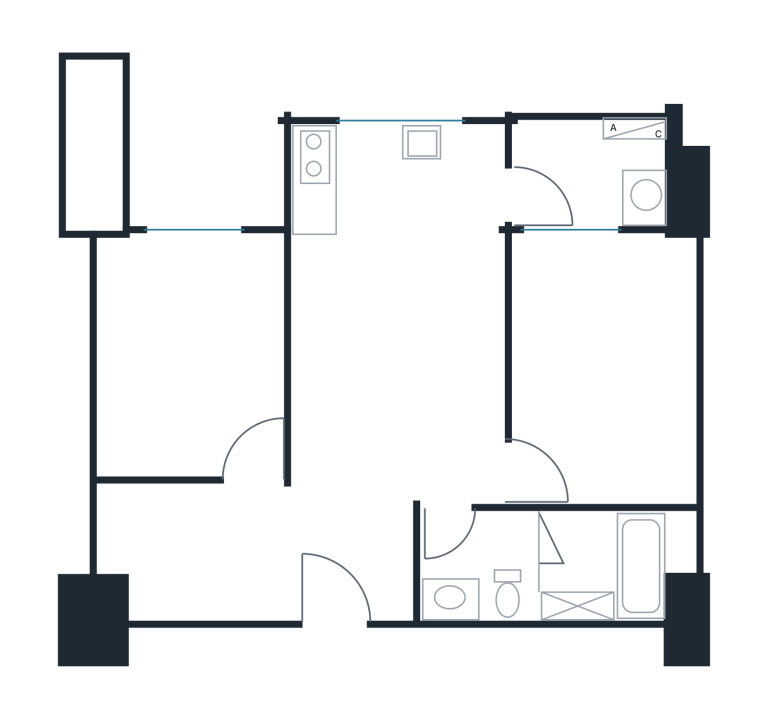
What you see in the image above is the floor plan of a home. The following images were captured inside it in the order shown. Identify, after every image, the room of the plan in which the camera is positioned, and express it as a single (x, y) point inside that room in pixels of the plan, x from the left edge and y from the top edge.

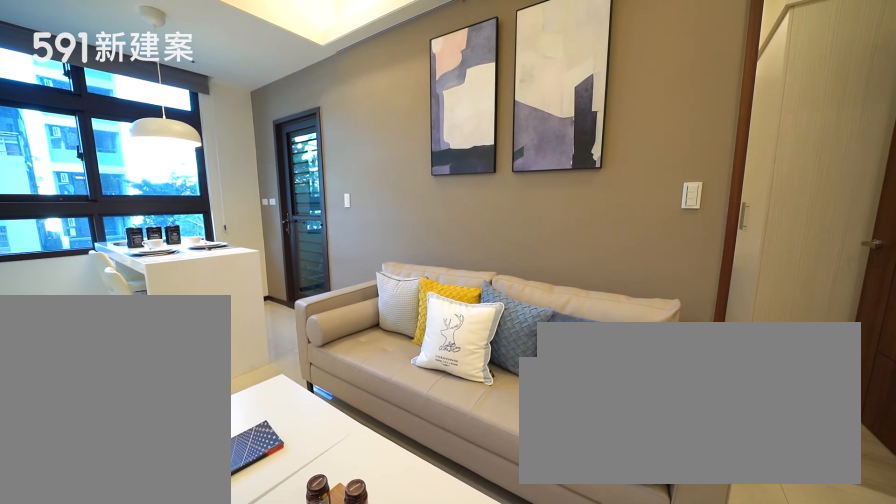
(398, 369)
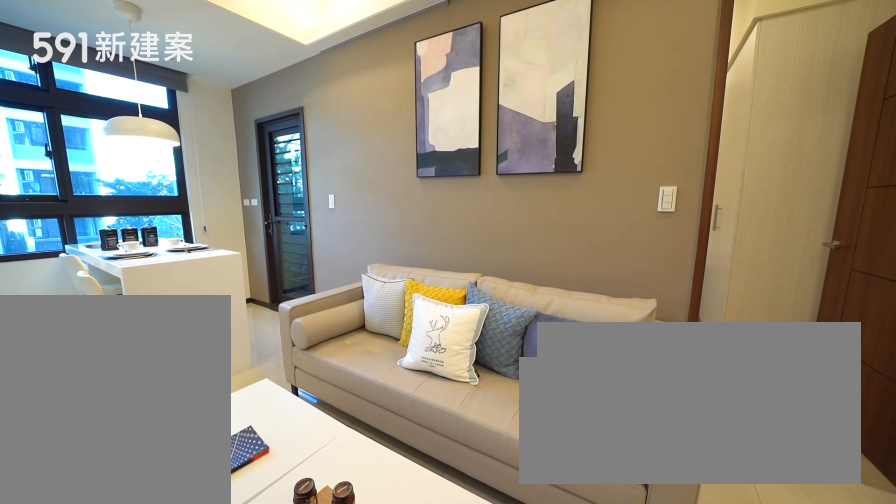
(398, 369)
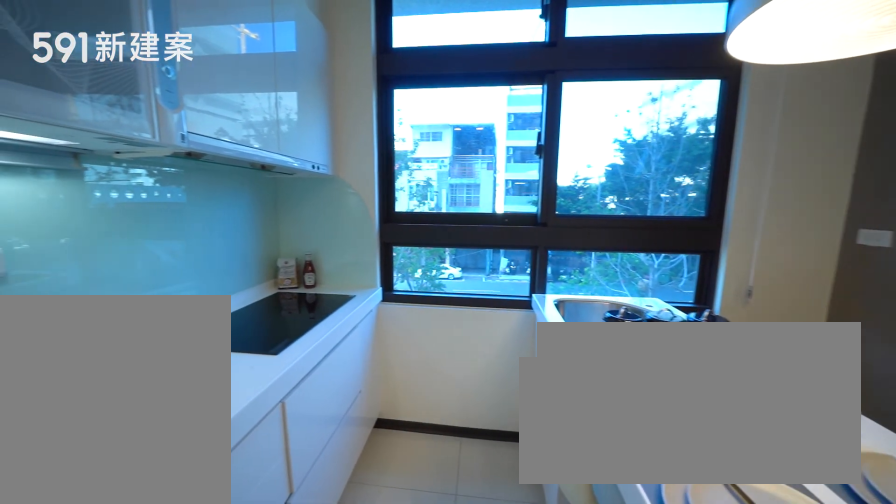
(398, 188)
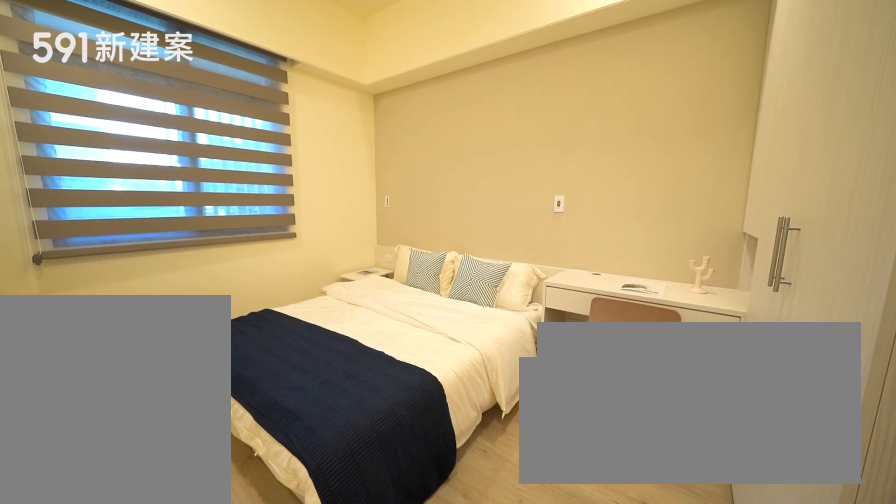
(605, 364)
